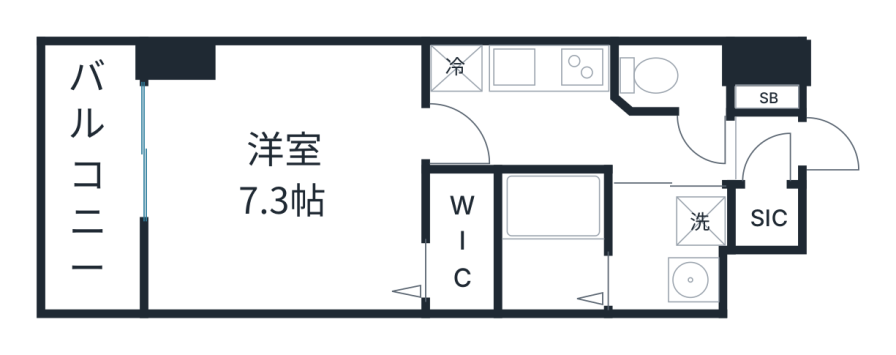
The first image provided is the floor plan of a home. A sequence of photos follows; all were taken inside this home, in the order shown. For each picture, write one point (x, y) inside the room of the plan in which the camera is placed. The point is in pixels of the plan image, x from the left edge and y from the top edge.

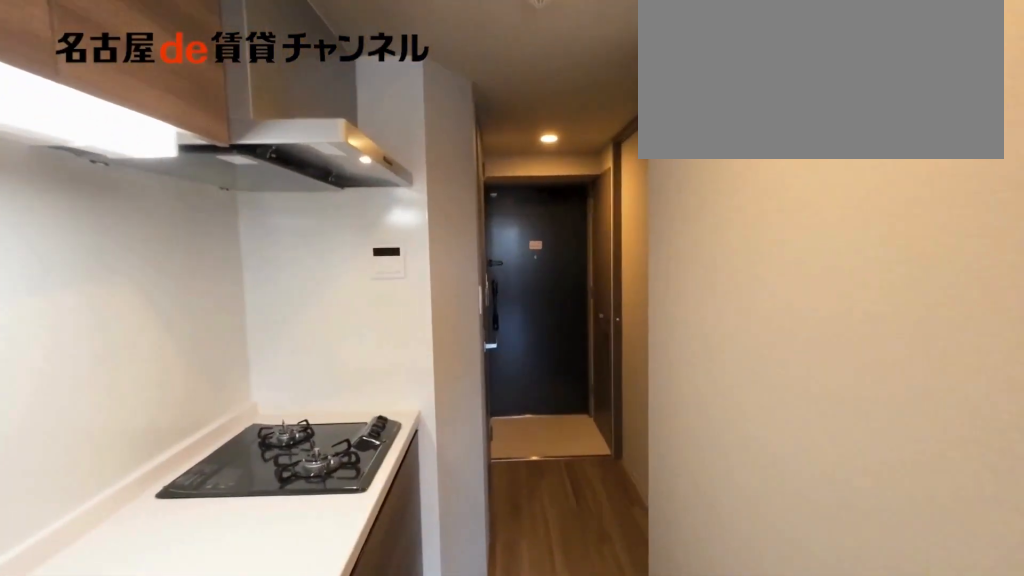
(576, 135)
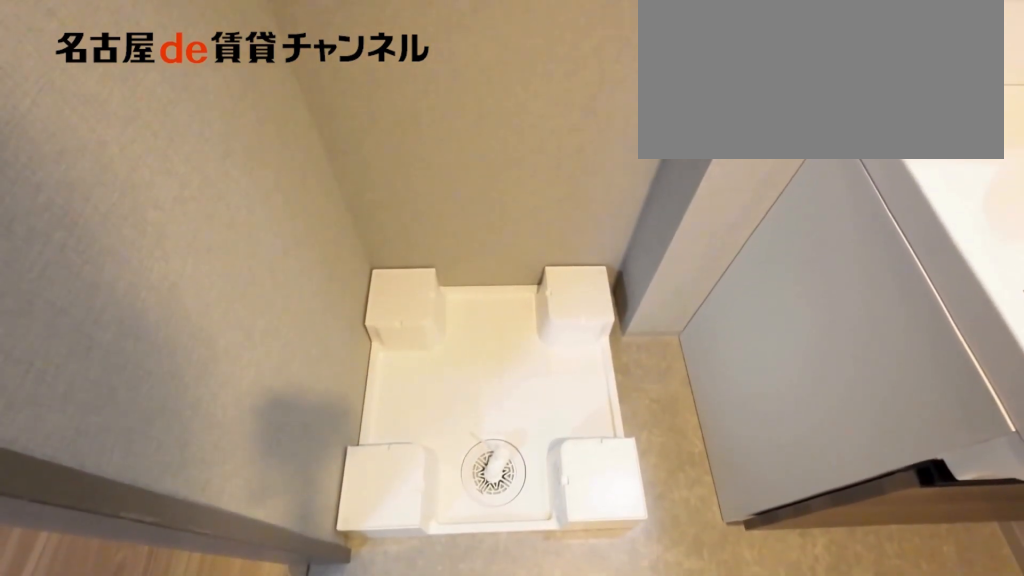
(669, 251)
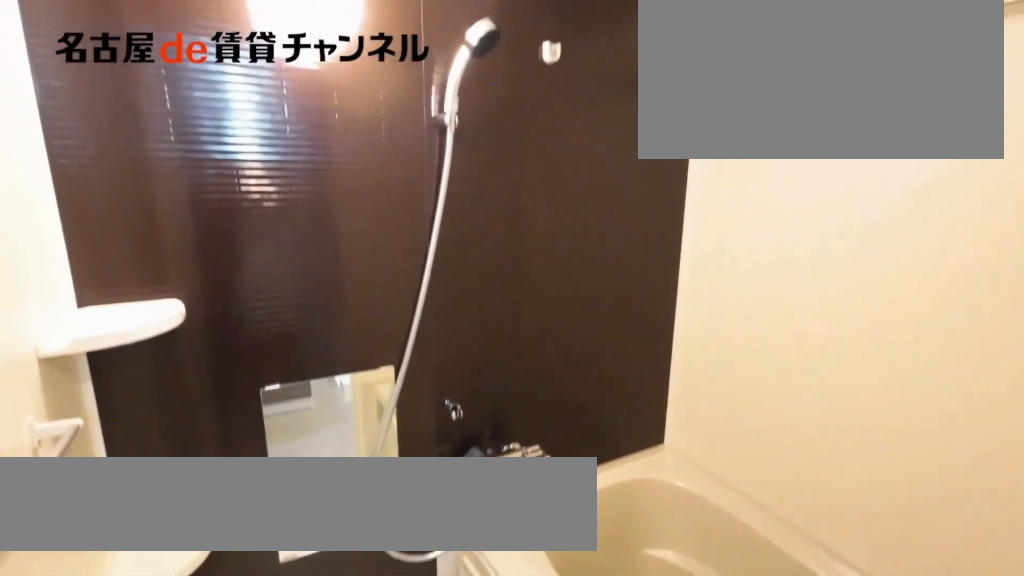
(552, 243)
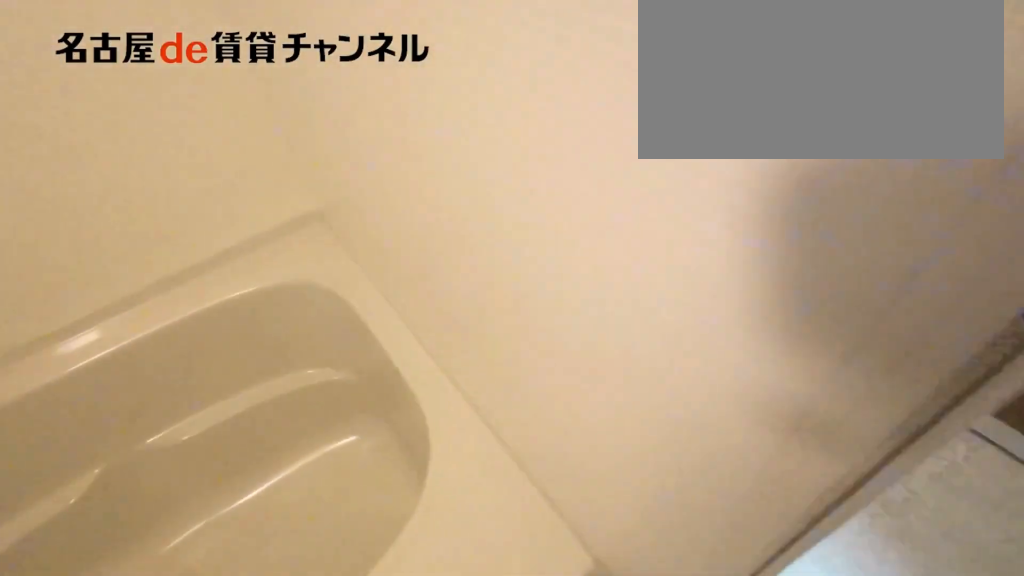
(552, 243)
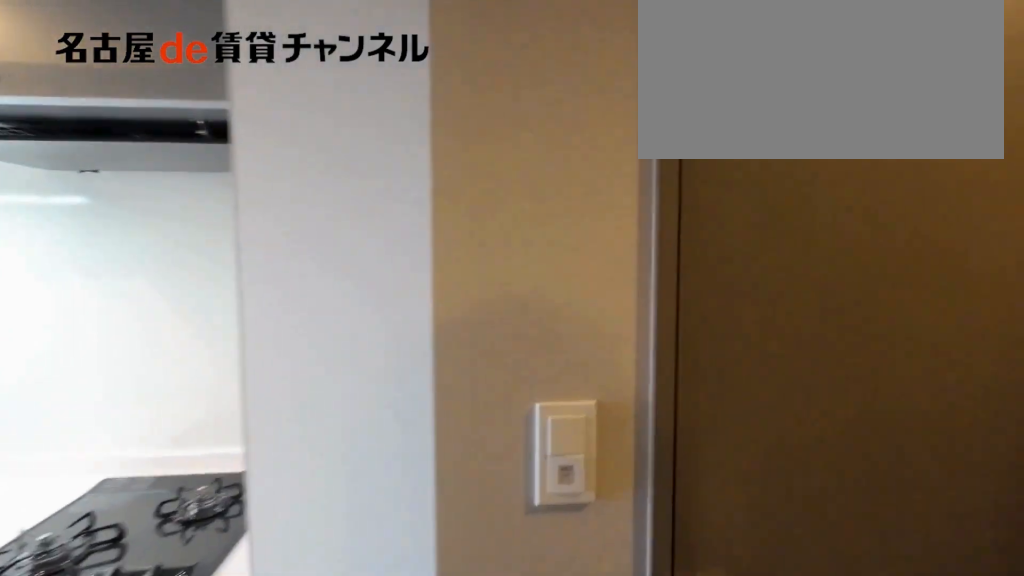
(576, 135)
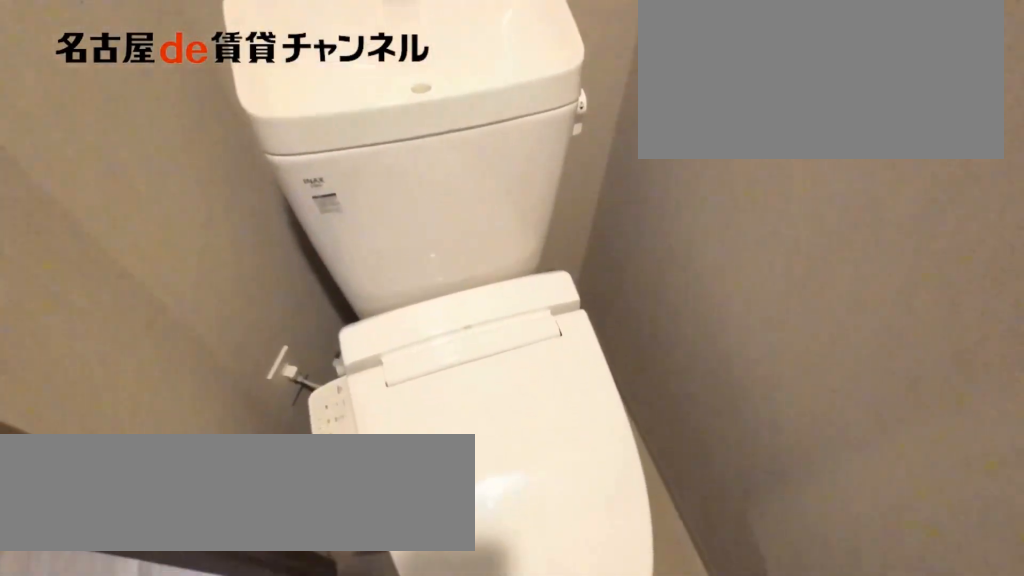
(671, 75)
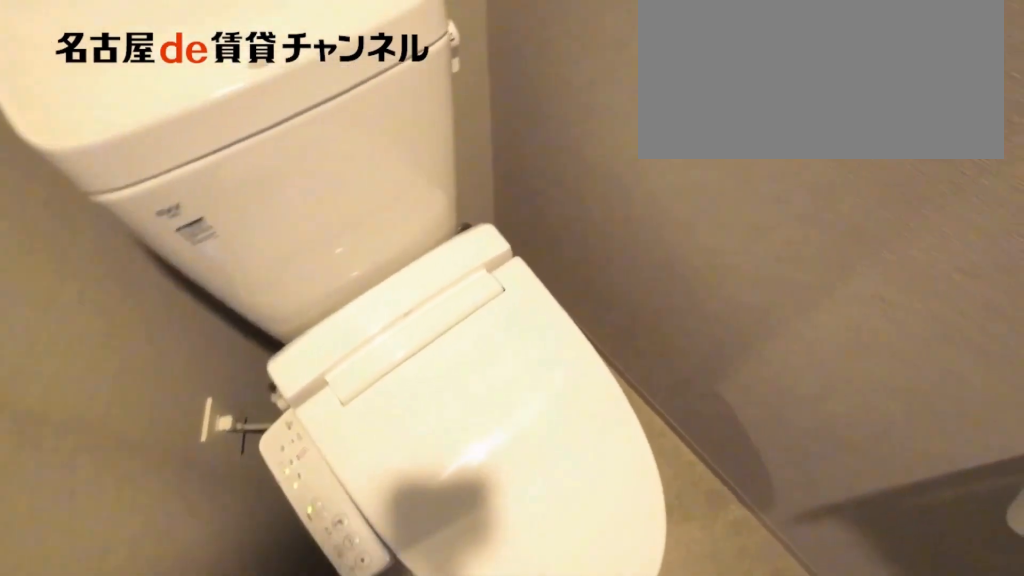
(671, 75)
